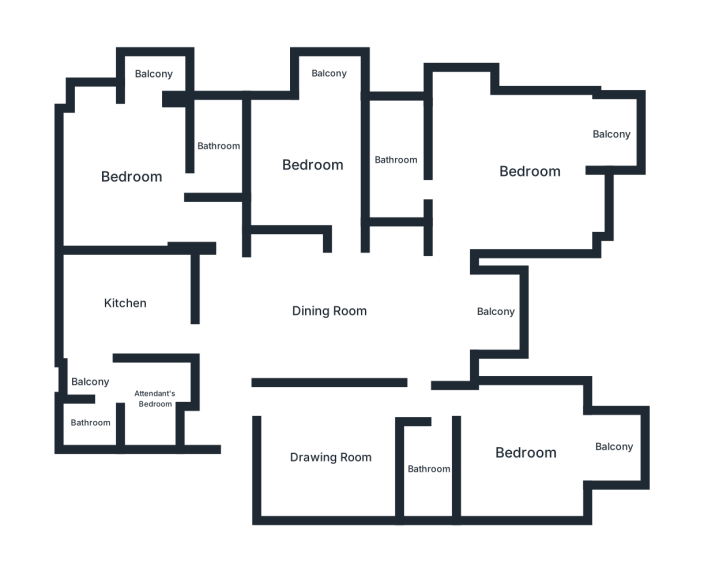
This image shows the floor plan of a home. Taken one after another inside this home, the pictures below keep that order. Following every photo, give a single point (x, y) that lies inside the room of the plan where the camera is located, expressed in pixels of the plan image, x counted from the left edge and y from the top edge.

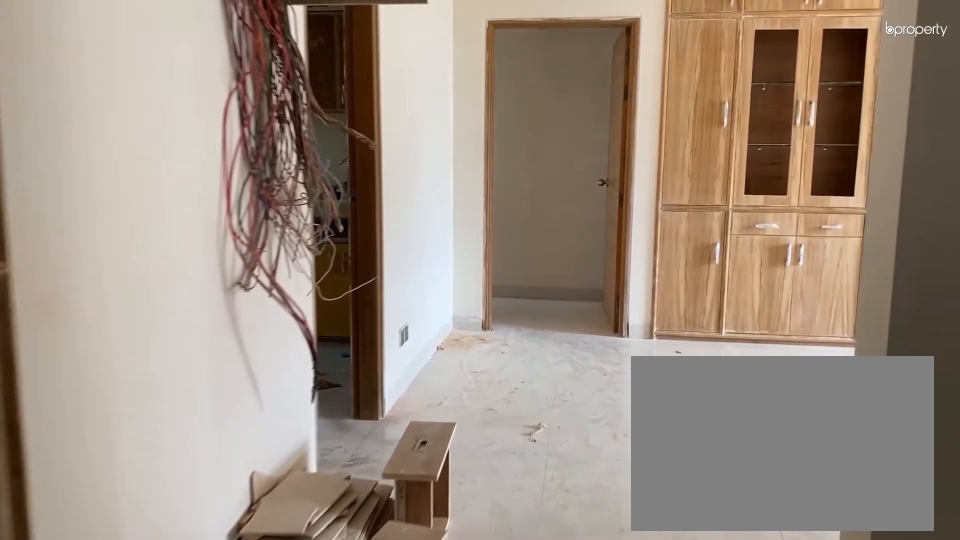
(248, 388)
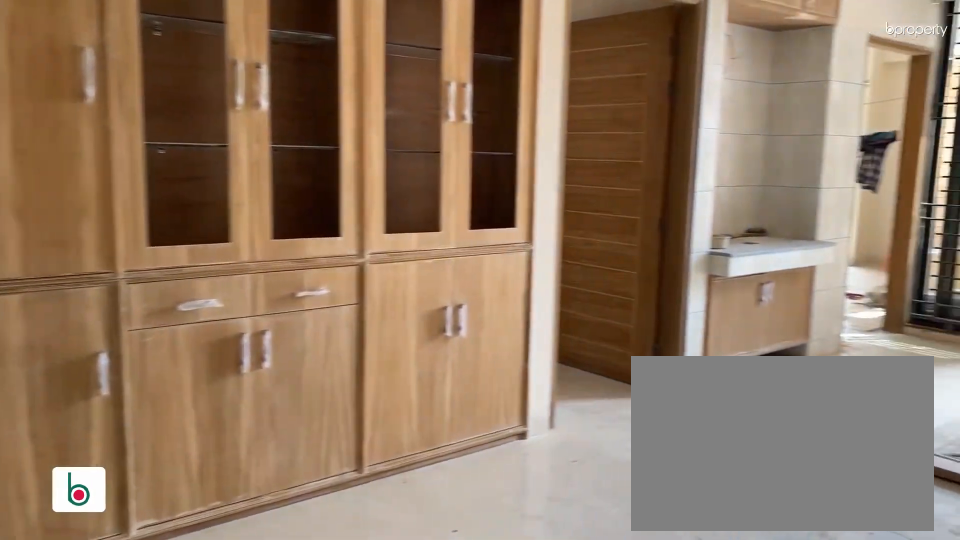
(328, 310)
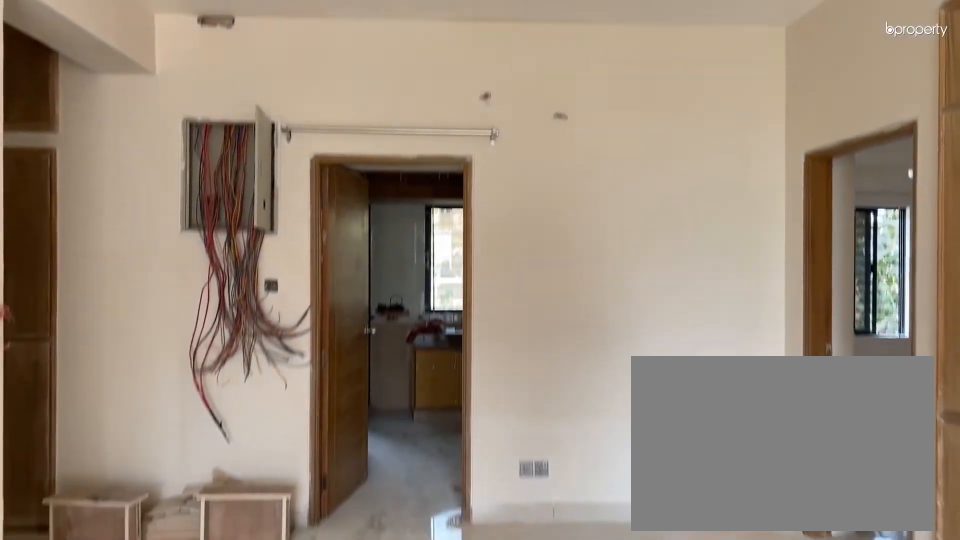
(328, 310)
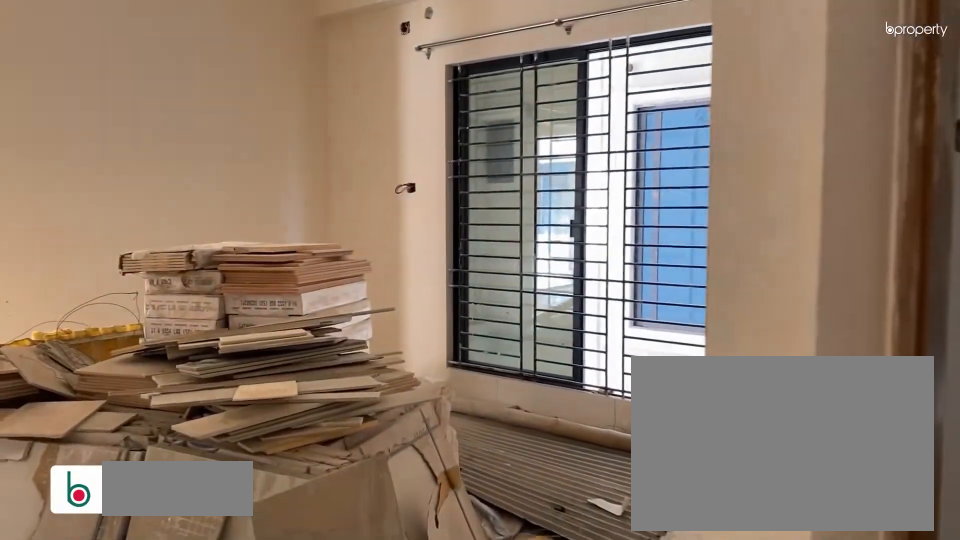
(267, 406)
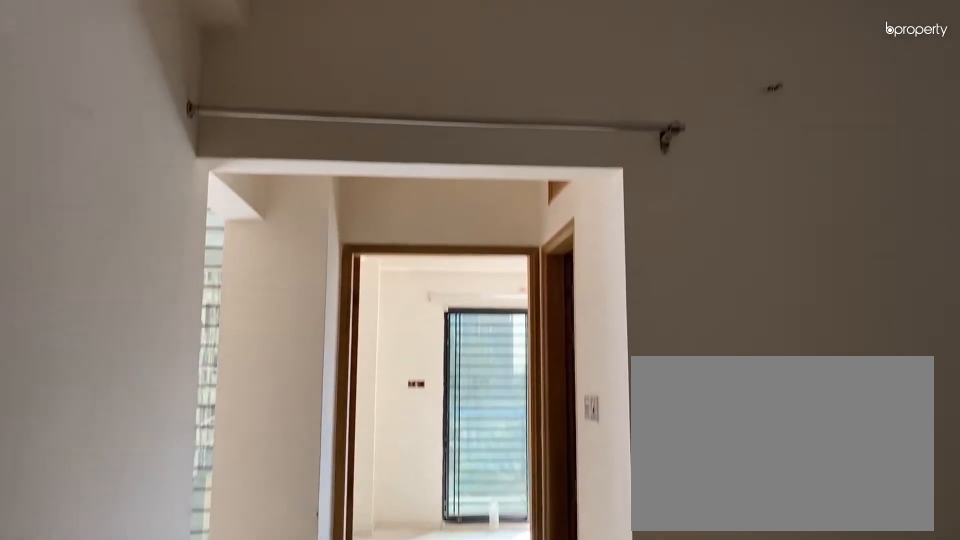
(332, 459)
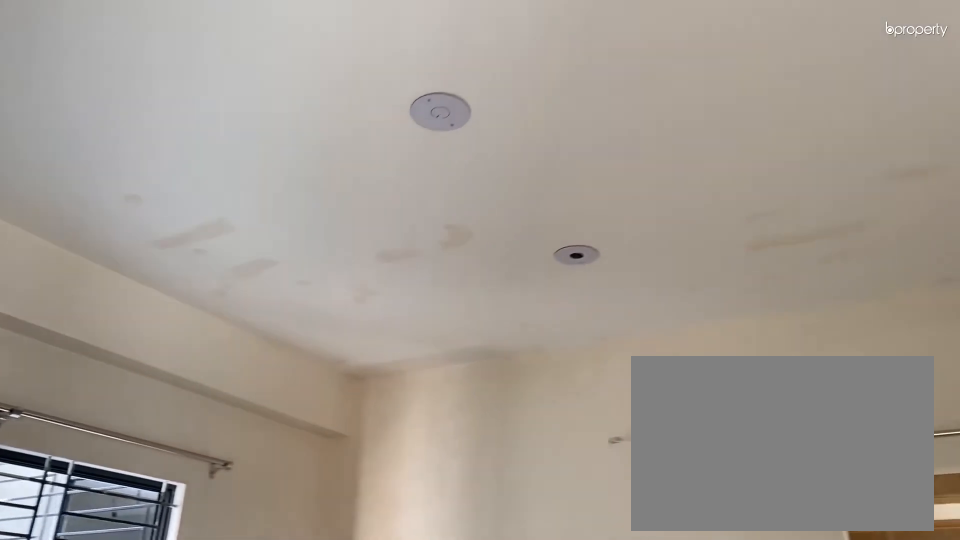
(332, 459)
